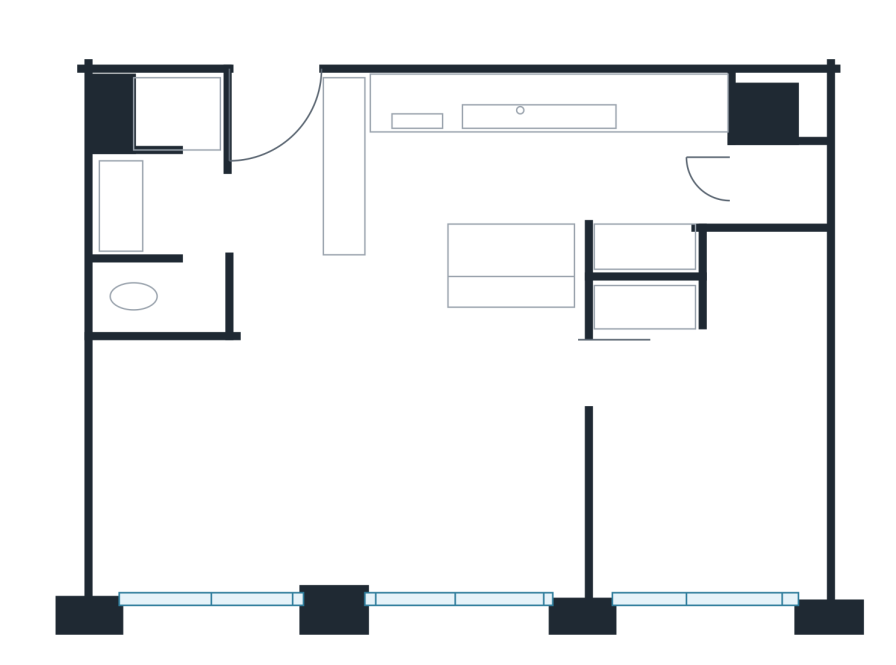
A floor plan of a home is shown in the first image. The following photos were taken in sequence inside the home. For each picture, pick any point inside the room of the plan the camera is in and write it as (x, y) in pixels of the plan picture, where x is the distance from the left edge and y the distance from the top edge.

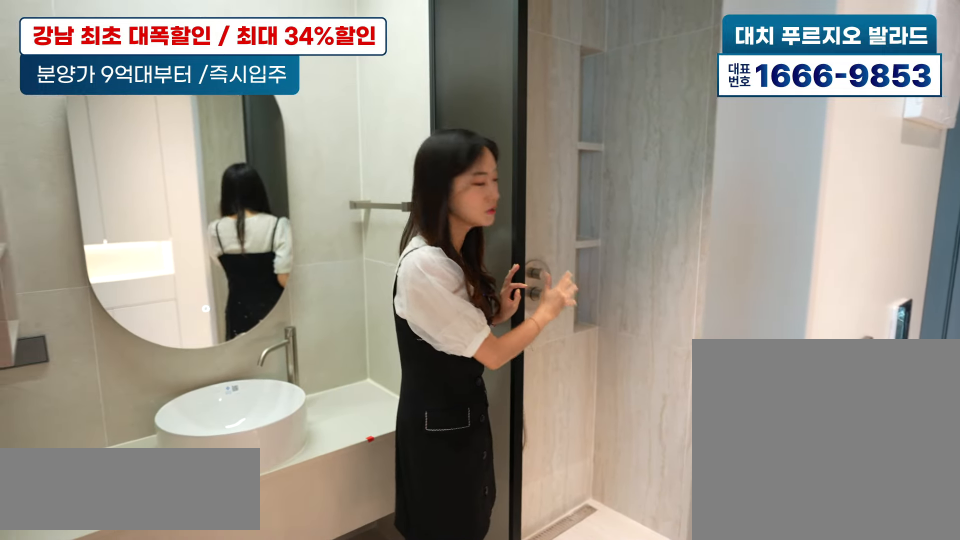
(178, 189)
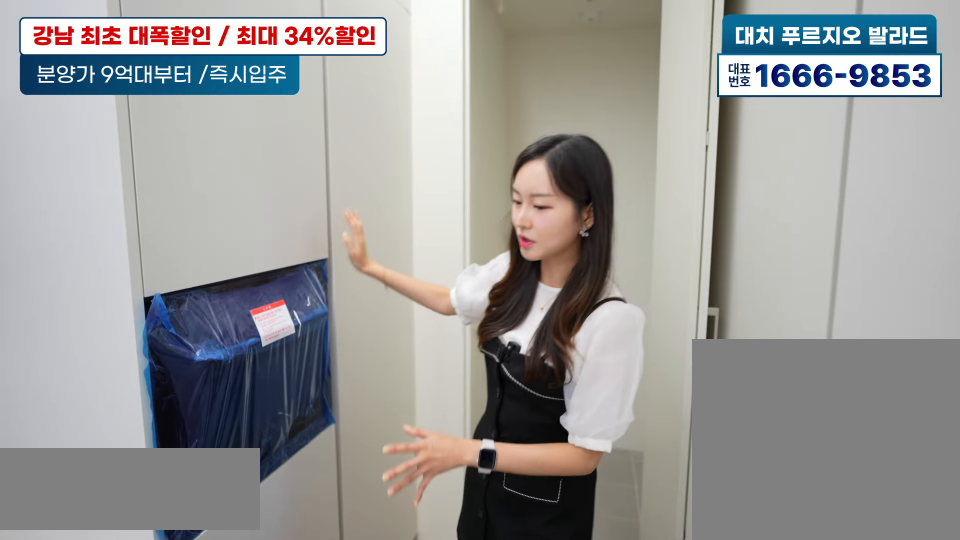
(569, 163)
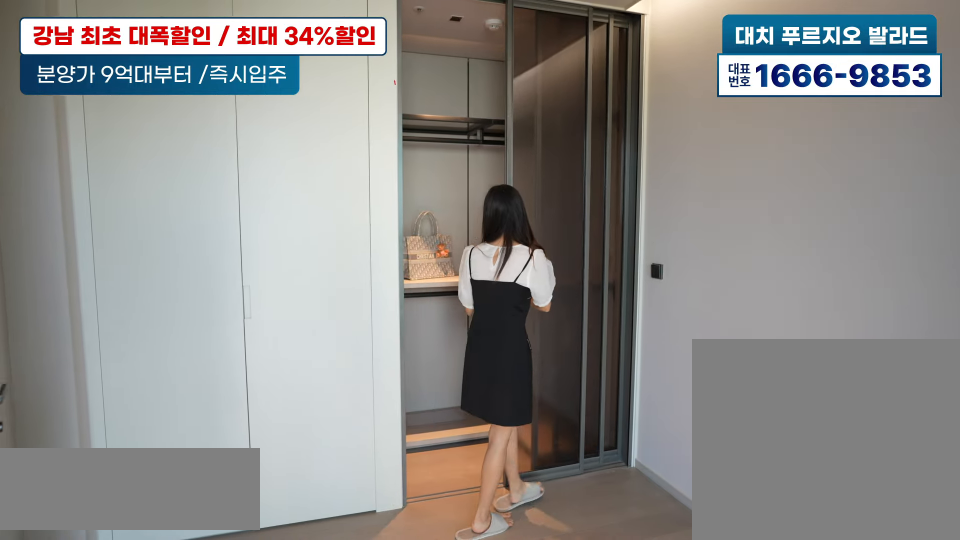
(699, 451)
